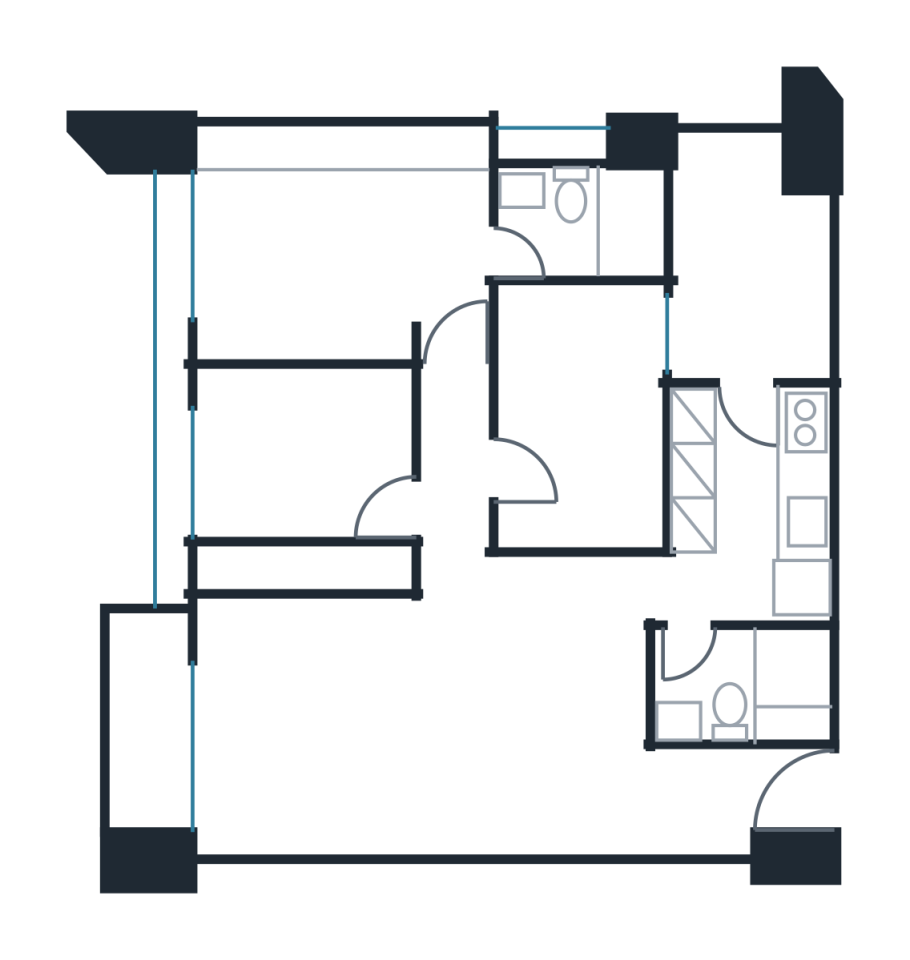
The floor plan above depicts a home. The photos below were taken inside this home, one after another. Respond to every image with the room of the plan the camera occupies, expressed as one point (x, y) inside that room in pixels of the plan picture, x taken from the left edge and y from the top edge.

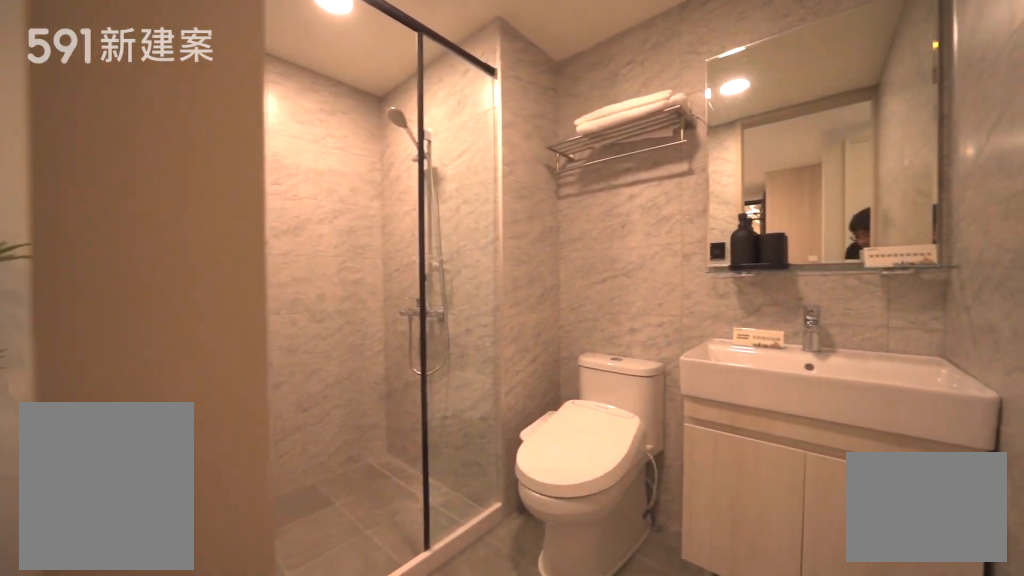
(740, 685)
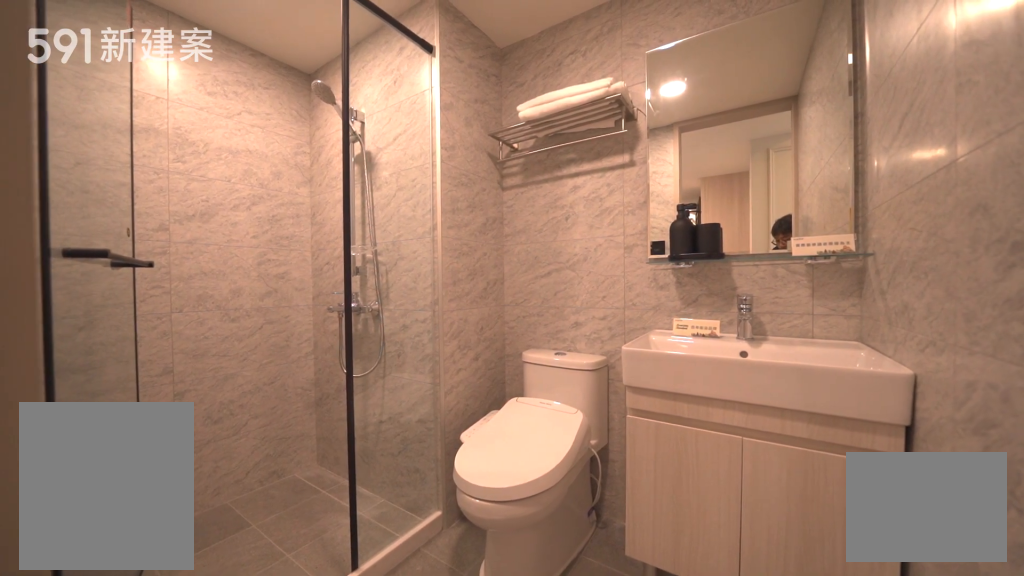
(740, 685)
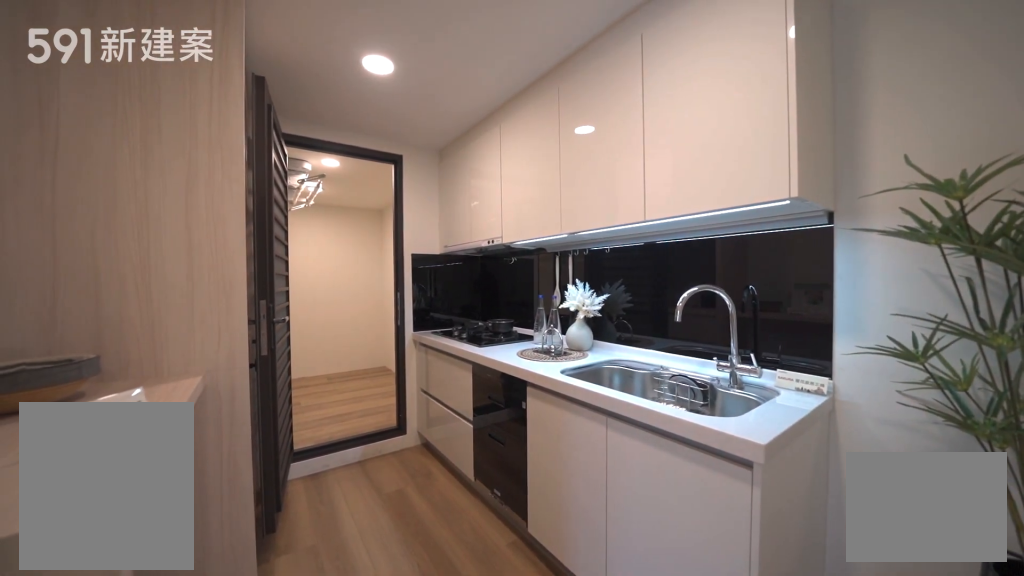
(746, 498)
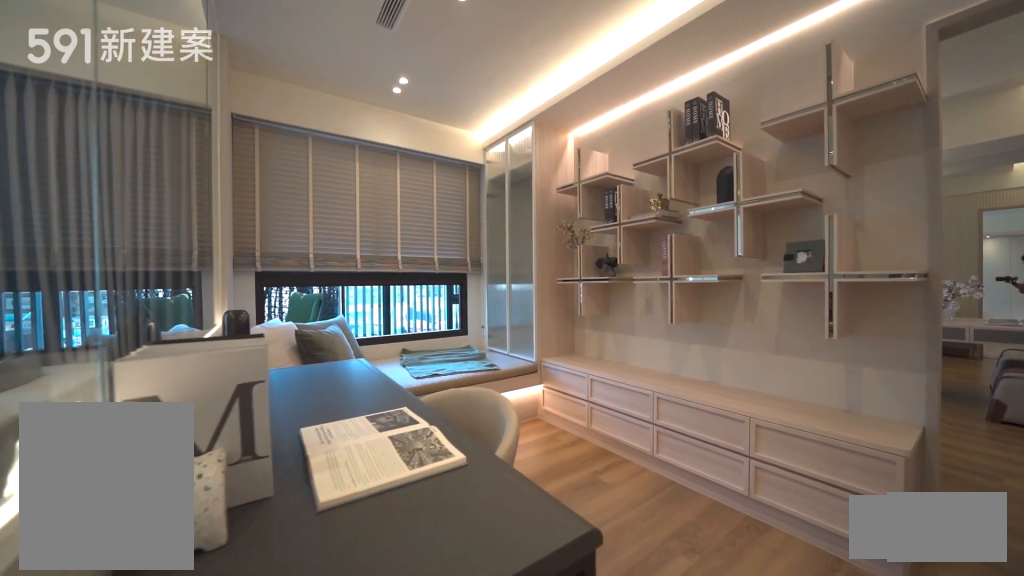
(302, 476)
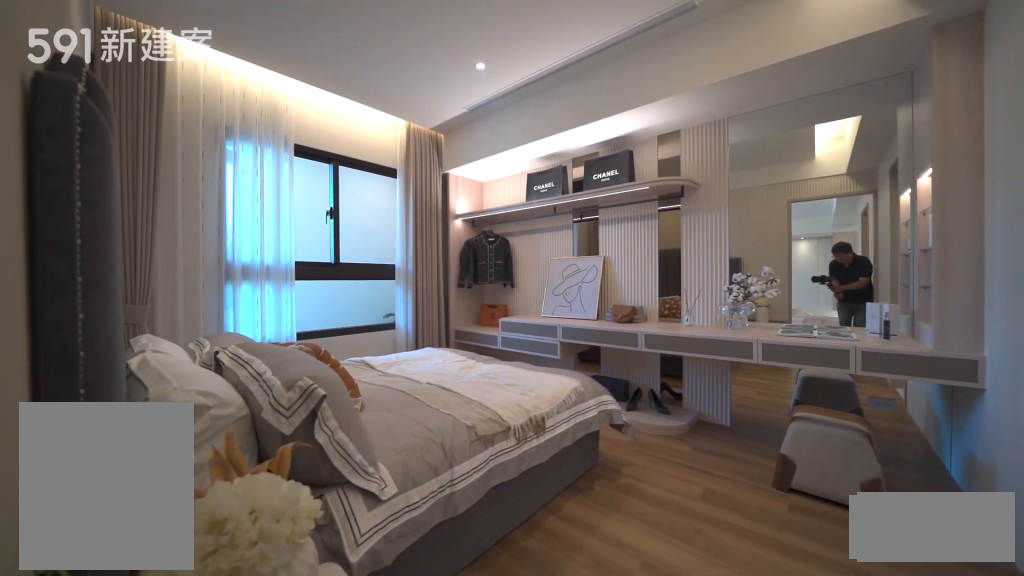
(343, 244)
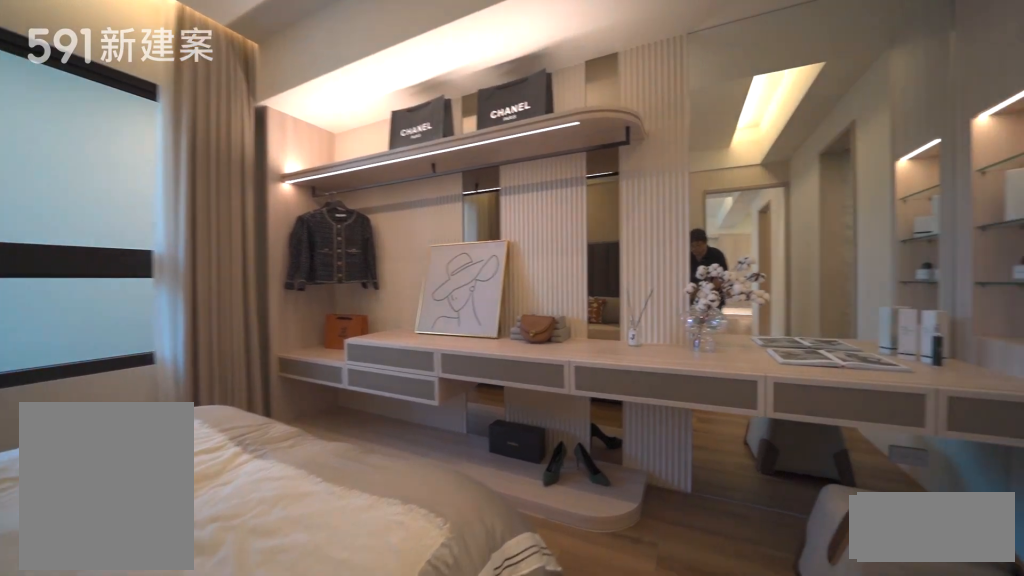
(343, 244)
